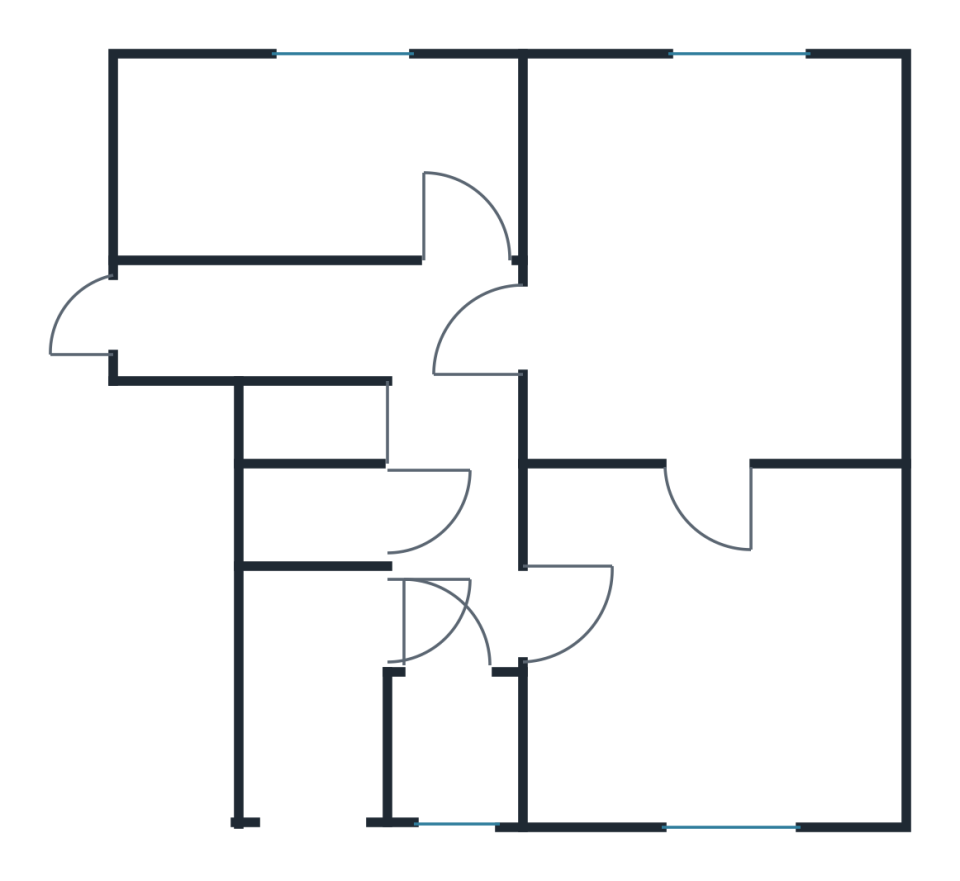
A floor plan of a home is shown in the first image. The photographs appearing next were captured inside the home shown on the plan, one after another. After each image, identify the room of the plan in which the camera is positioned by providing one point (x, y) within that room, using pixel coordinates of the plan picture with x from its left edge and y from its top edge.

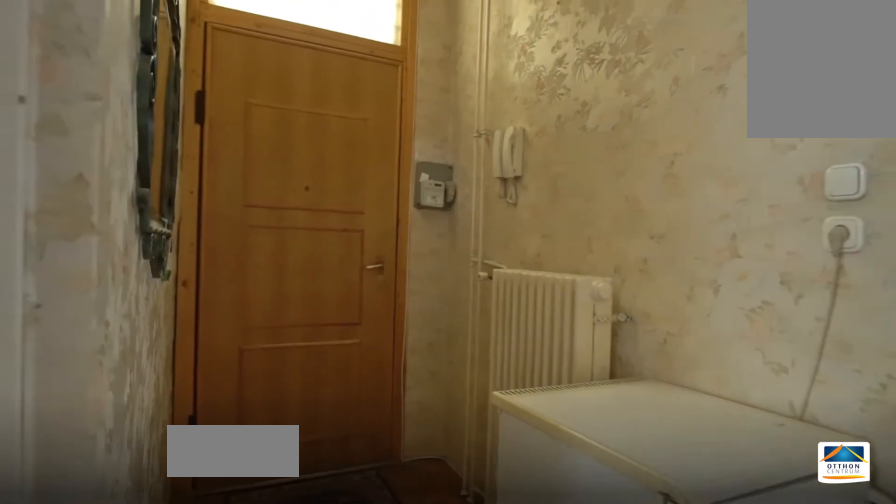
(312, 322)
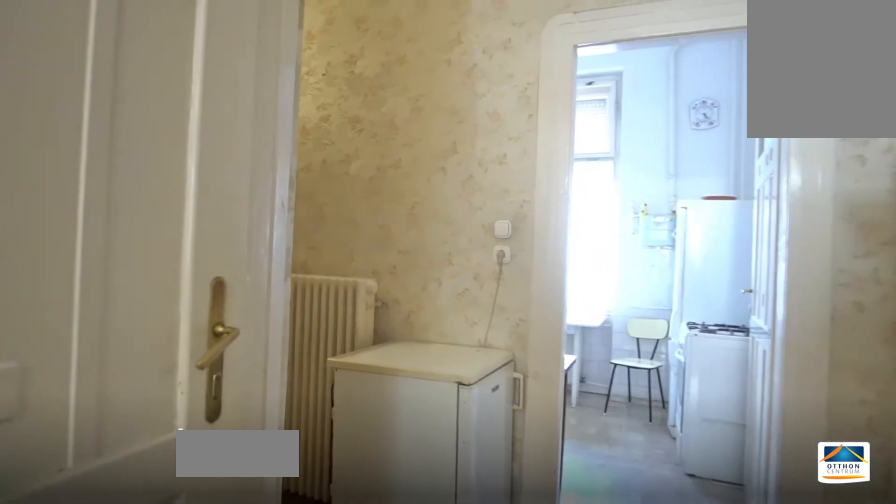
(314, 323)
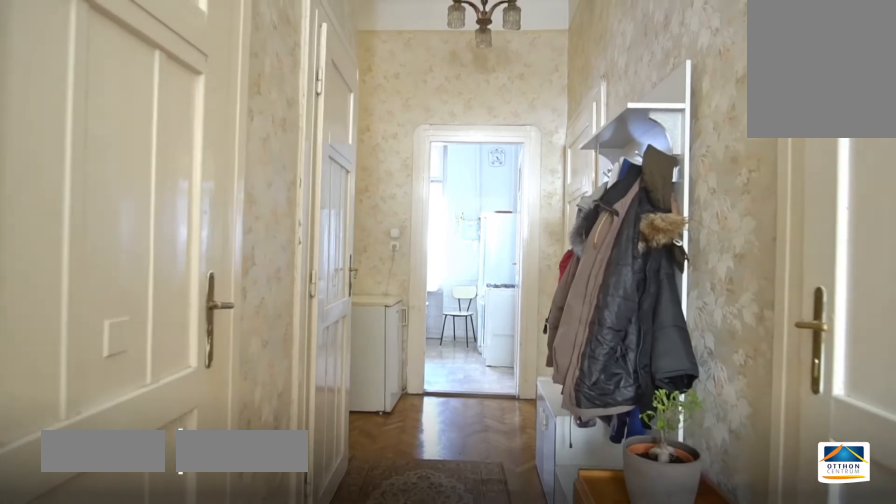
(457, 514)
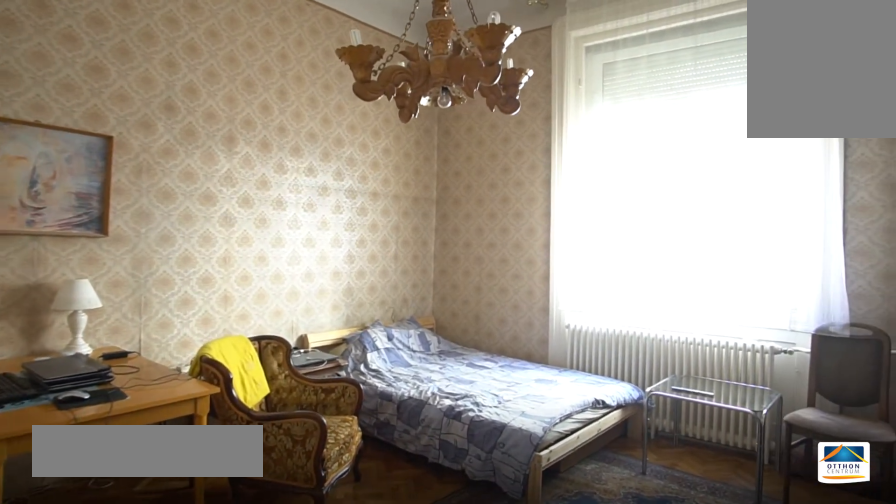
(734, 673)
